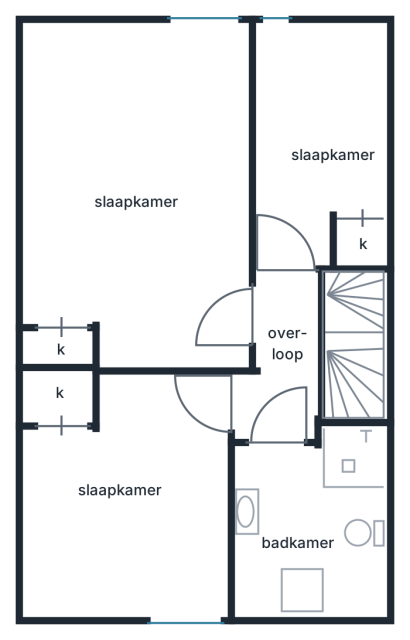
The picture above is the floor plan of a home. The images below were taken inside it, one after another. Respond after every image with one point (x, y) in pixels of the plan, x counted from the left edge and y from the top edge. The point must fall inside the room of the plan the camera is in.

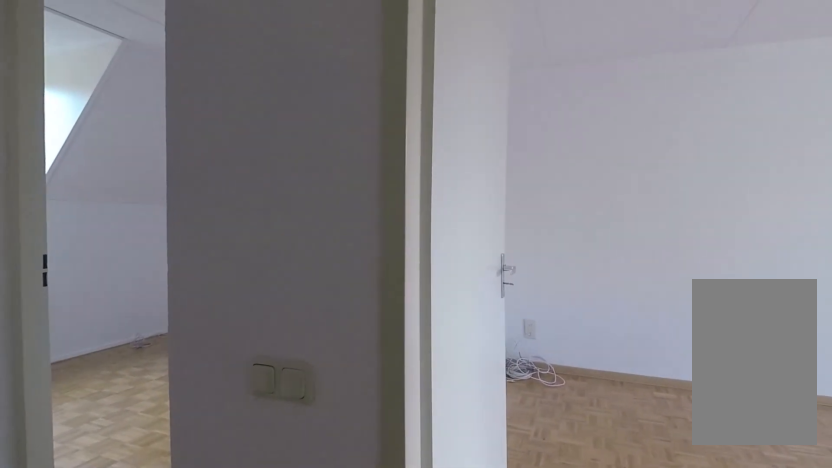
(286, 377)
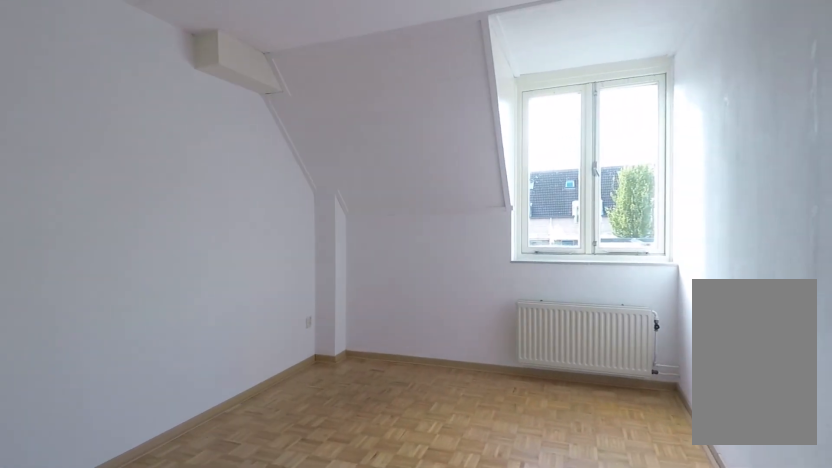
(145, 204)
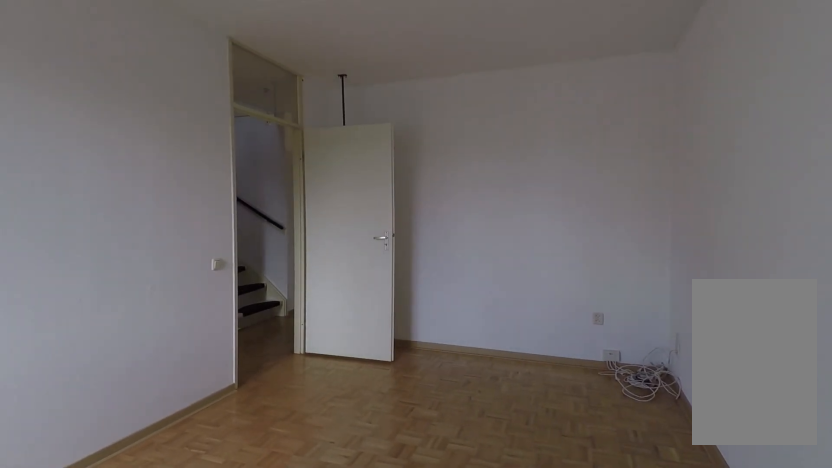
(145, 204)
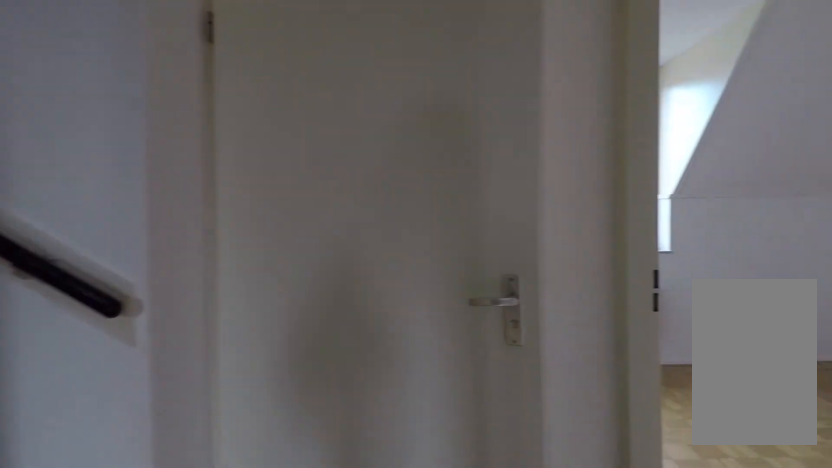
(290, 420)
